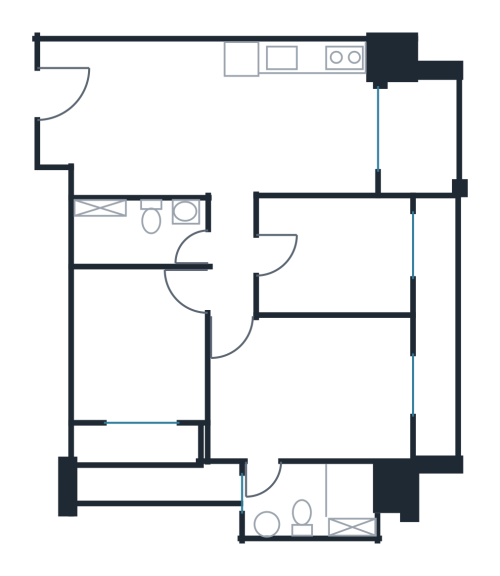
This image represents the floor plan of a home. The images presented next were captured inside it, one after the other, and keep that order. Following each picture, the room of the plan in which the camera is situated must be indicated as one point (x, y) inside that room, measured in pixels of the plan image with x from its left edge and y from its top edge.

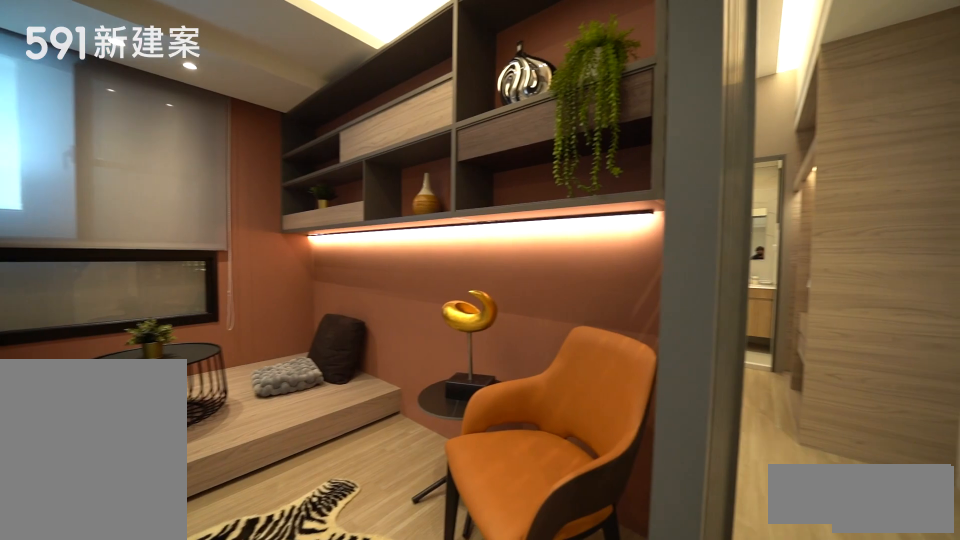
(336, 255)
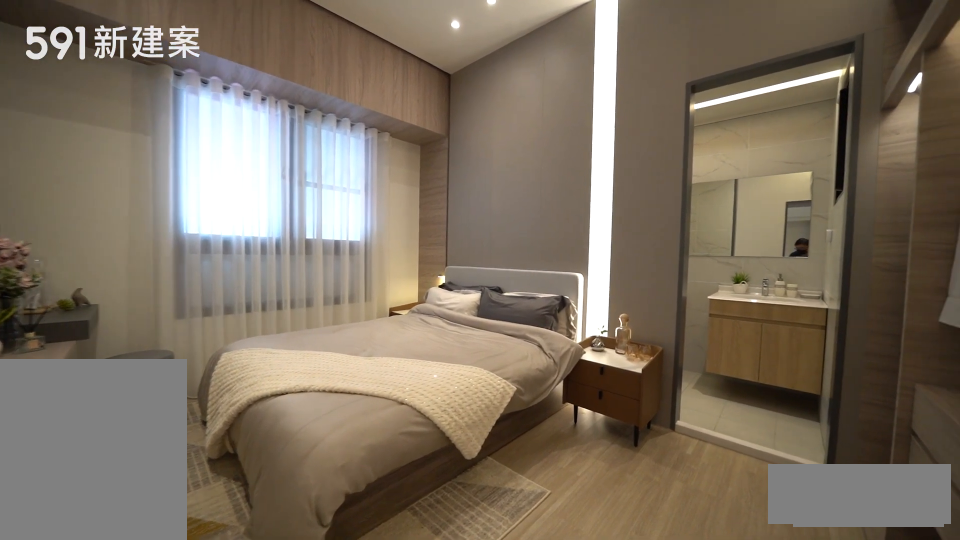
(313, 387)
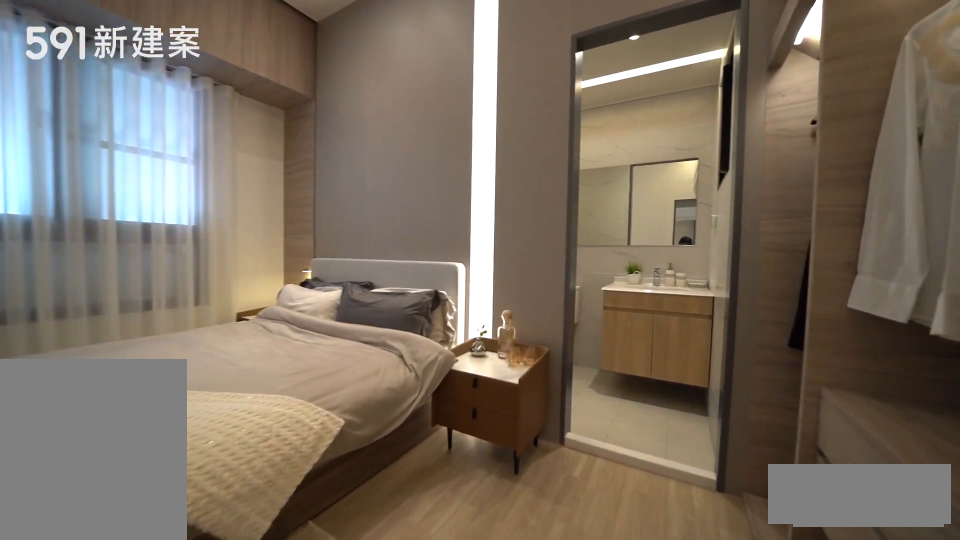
(313, 387)
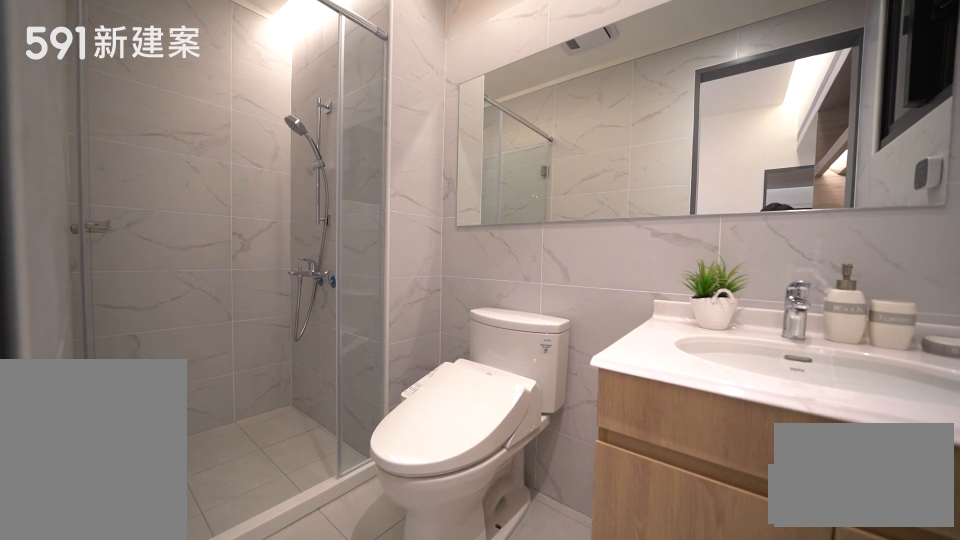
(307, 499)
